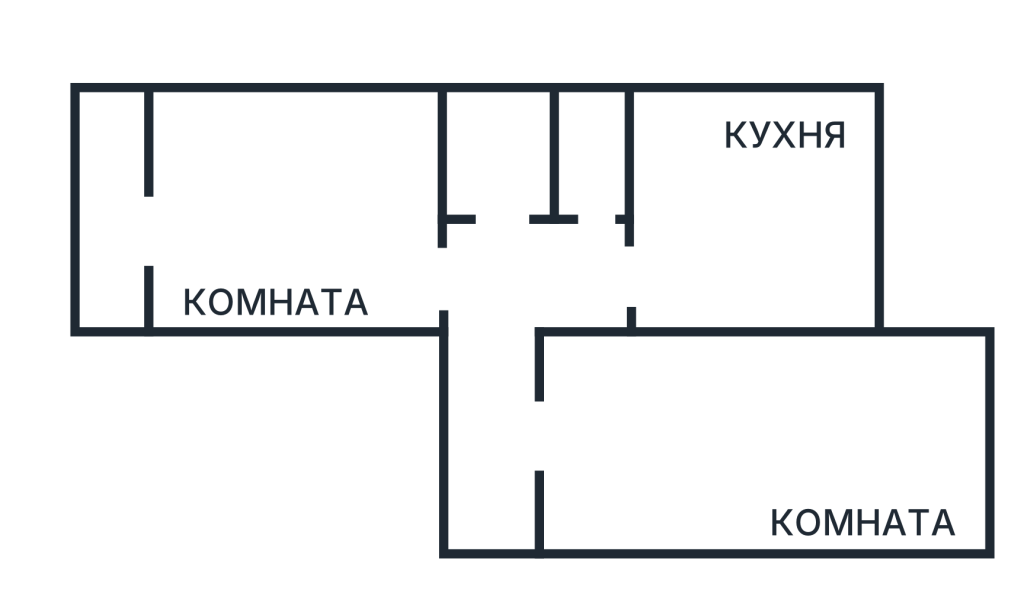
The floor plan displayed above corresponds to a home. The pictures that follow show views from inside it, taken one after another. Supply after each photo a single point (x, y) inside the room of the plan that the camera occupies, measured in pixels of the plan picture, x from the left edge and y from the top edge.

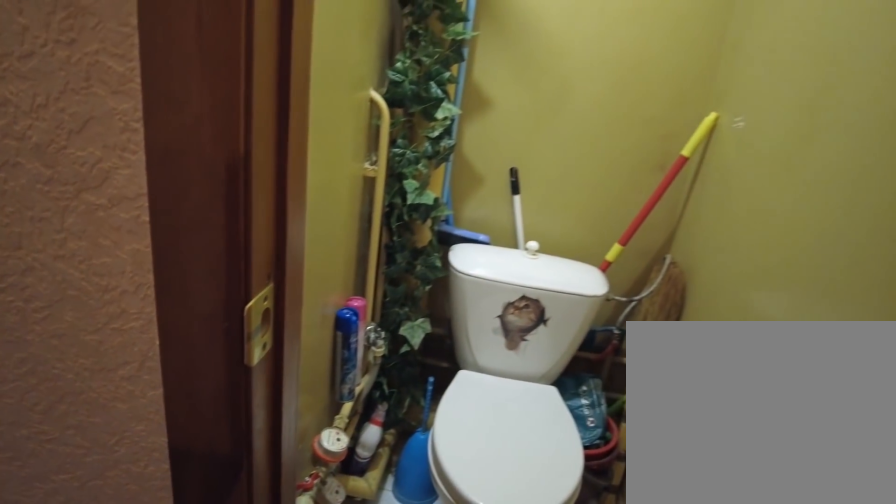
(595, 277)
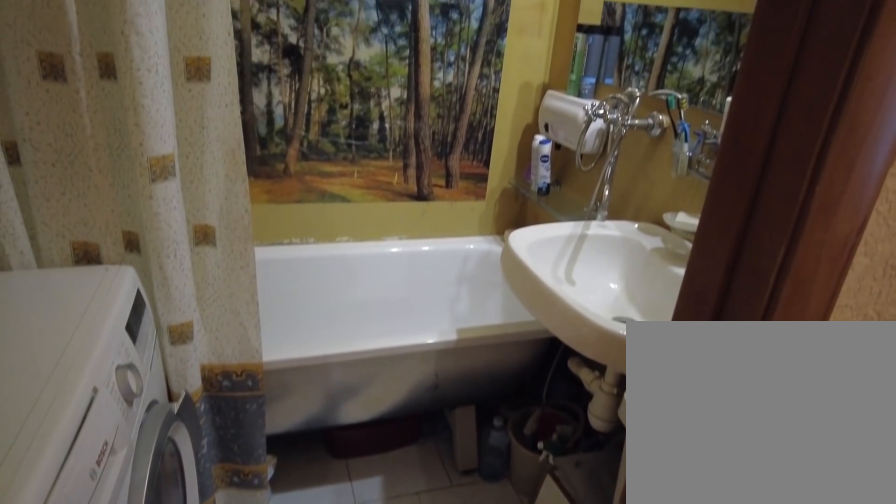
(507, 277)
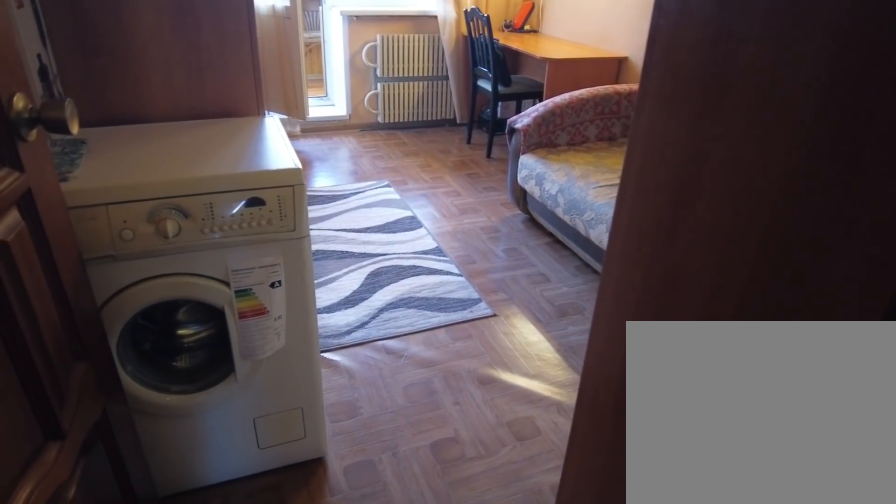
(472, 270)
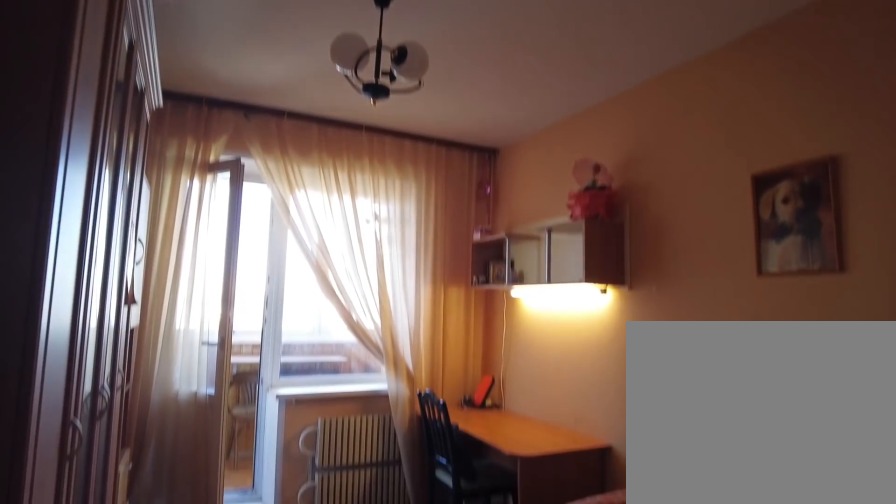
(326, 245)
